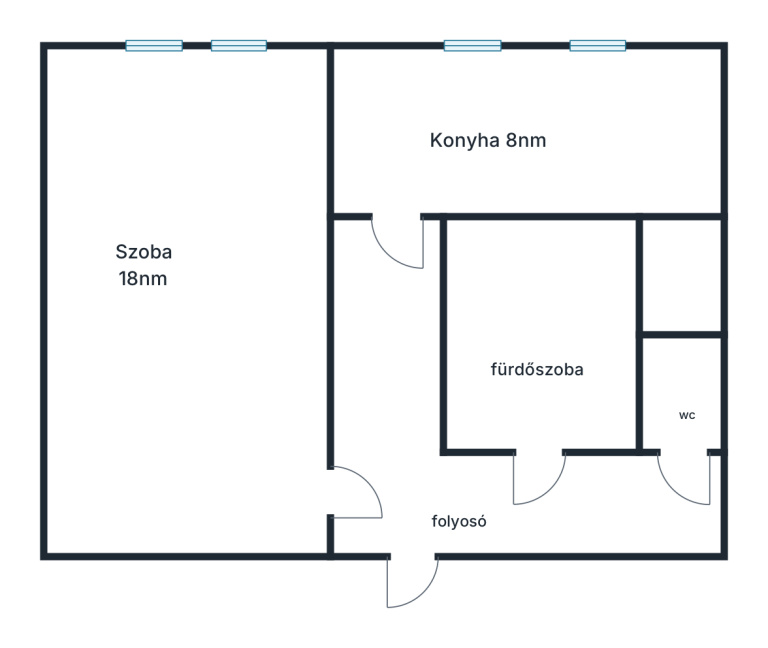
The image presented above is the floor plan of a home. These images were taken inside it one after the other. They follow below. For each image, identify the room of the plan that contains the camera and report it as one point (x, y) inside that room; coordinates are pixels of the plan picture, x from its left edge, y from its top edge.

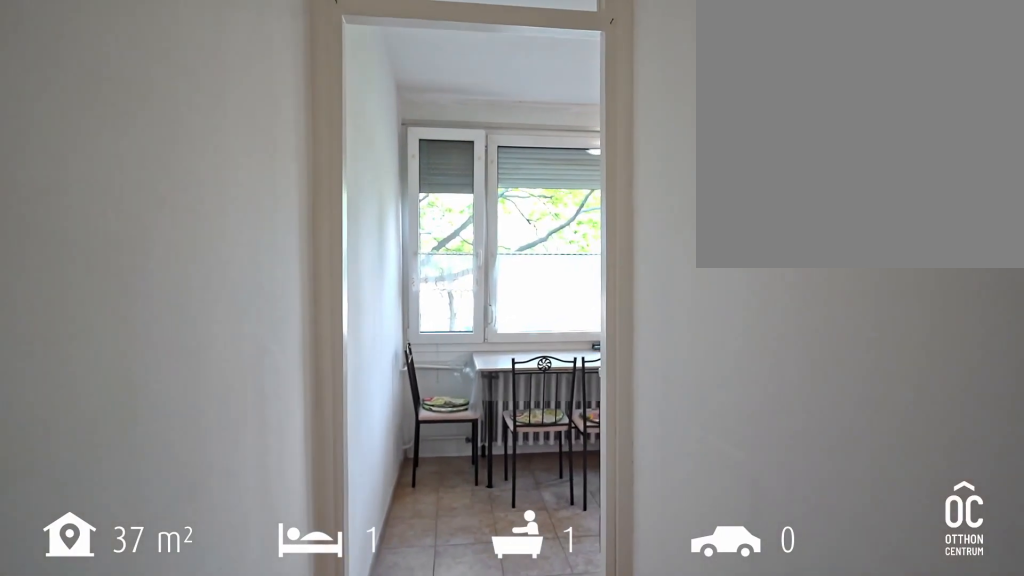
(387, 339)
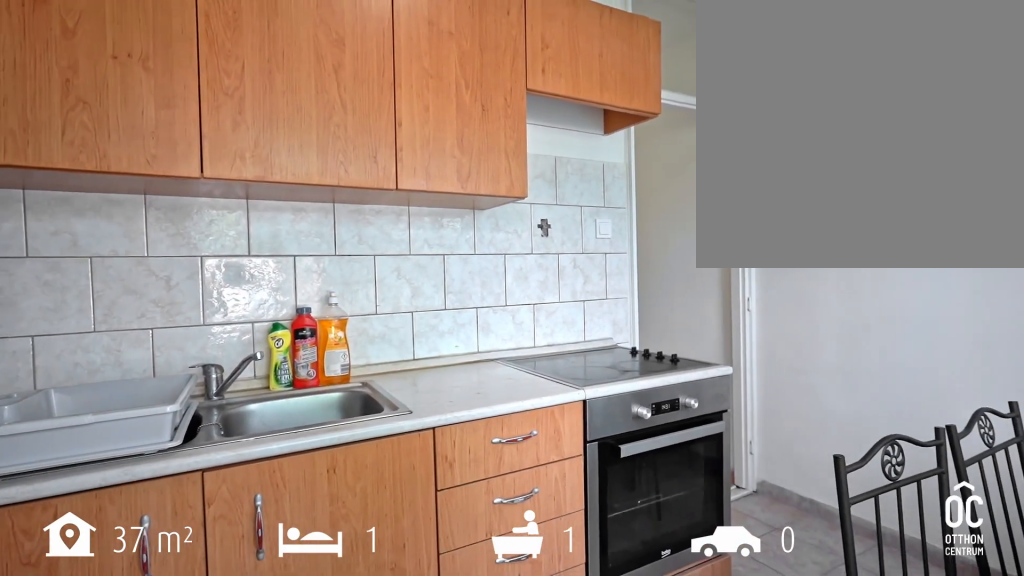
(527, 136)
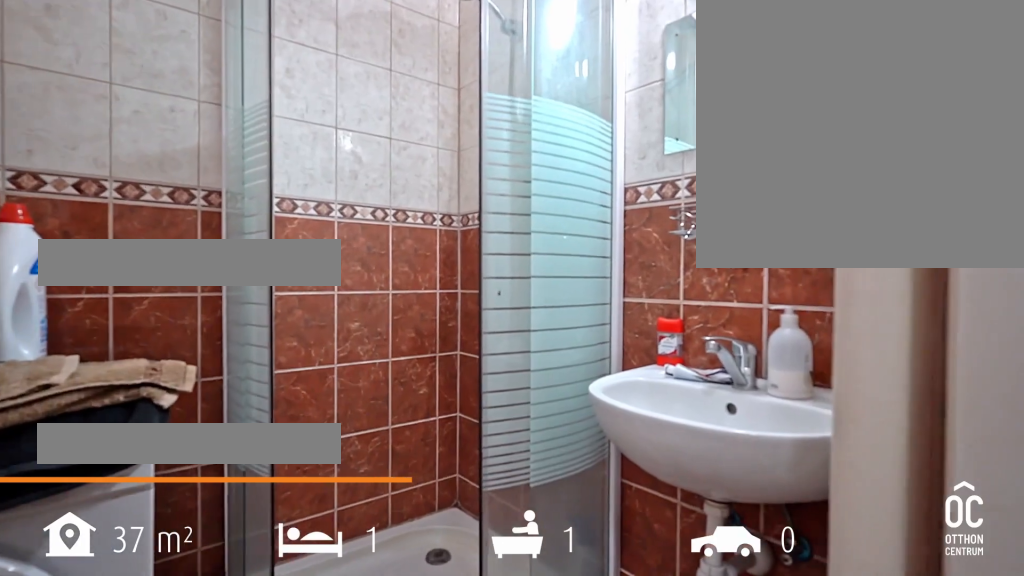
(537, 330)
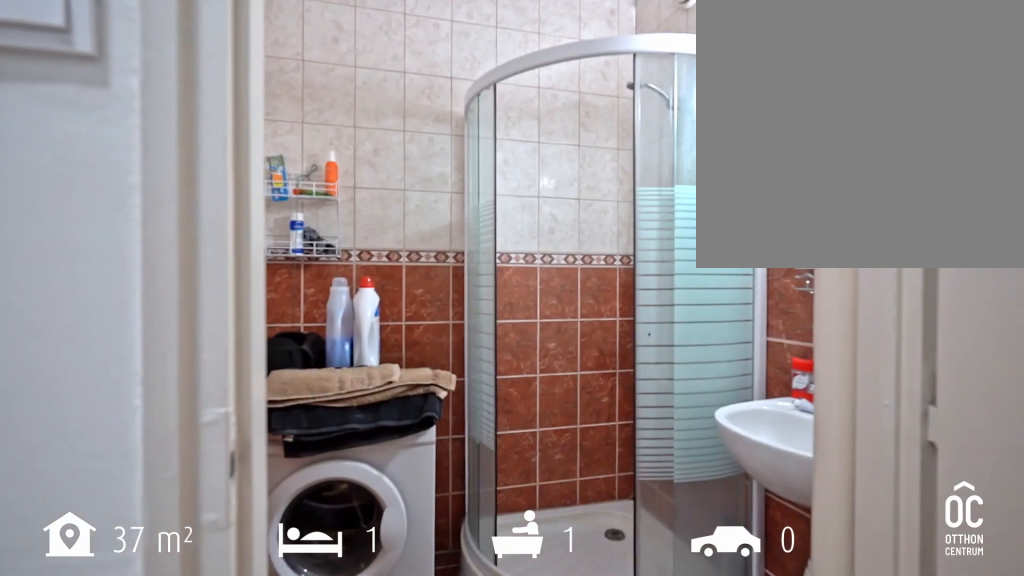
(537, 330)
